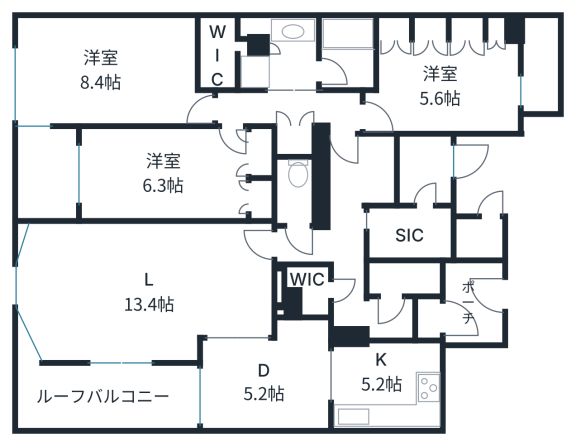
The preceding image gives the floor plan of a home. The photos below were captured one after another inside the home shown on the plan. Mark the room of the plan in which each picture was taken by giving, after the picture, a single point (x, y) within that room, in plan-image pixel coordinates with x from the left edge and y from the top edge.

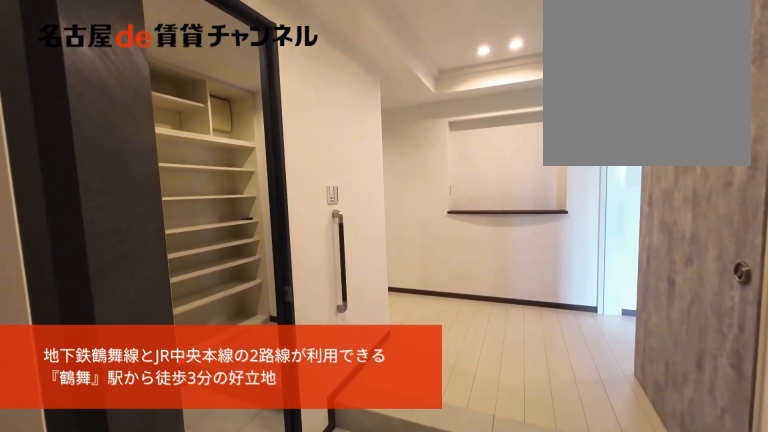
(424, 170)
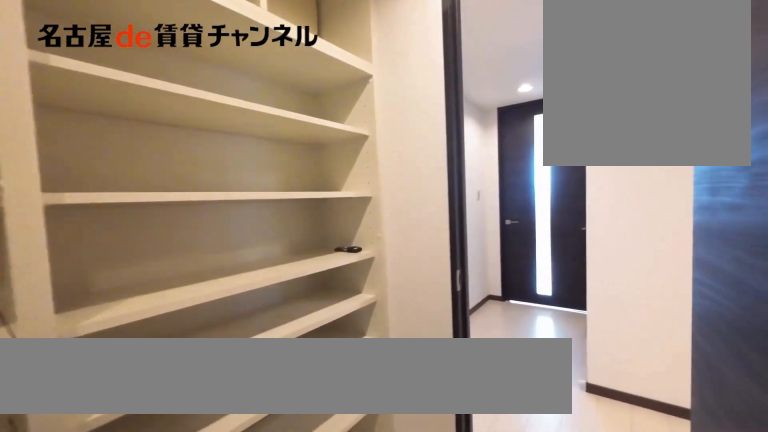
(410, 233)
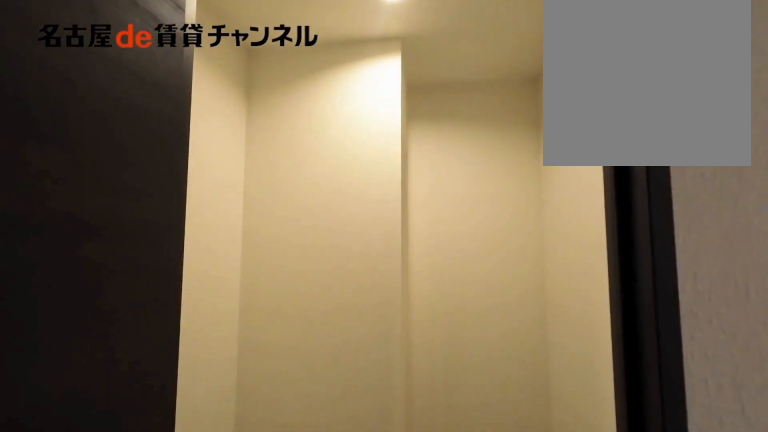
(311, 289)
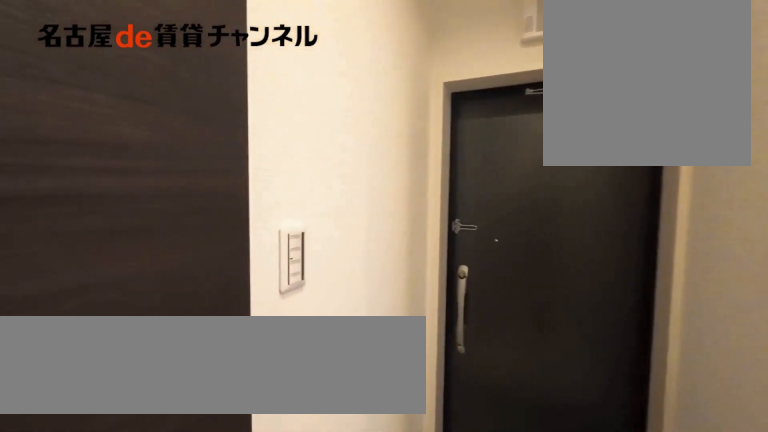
(367, 304)
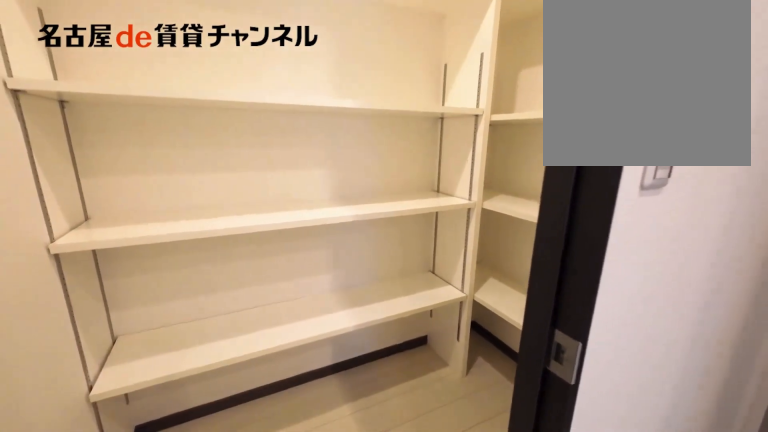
(404, 279)
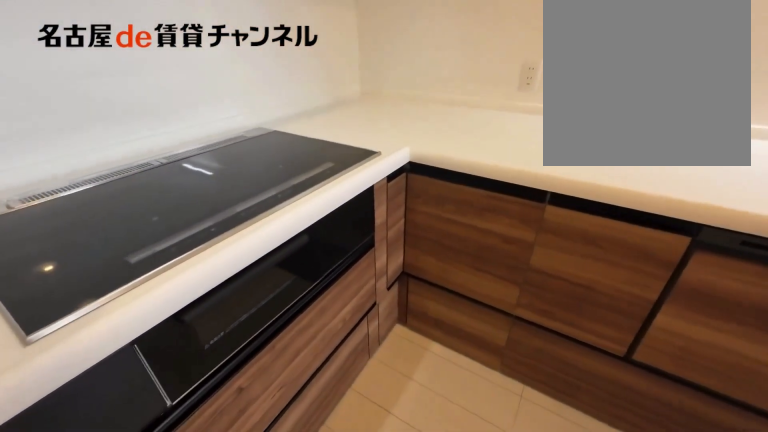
(387, 385)
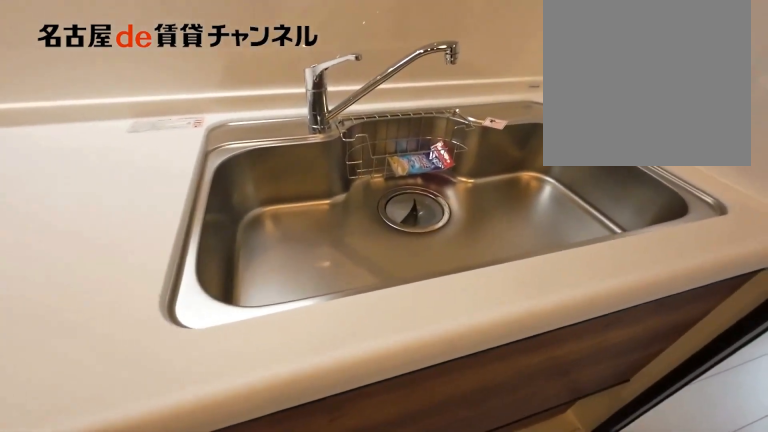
(387, 385)
